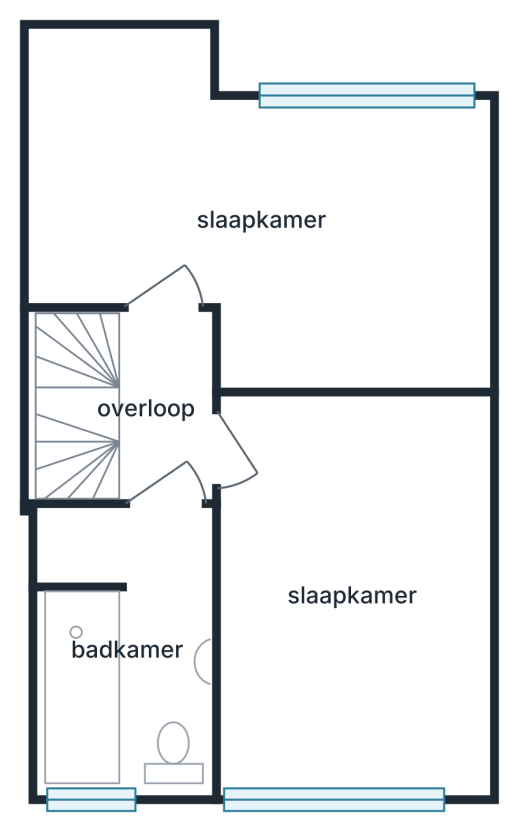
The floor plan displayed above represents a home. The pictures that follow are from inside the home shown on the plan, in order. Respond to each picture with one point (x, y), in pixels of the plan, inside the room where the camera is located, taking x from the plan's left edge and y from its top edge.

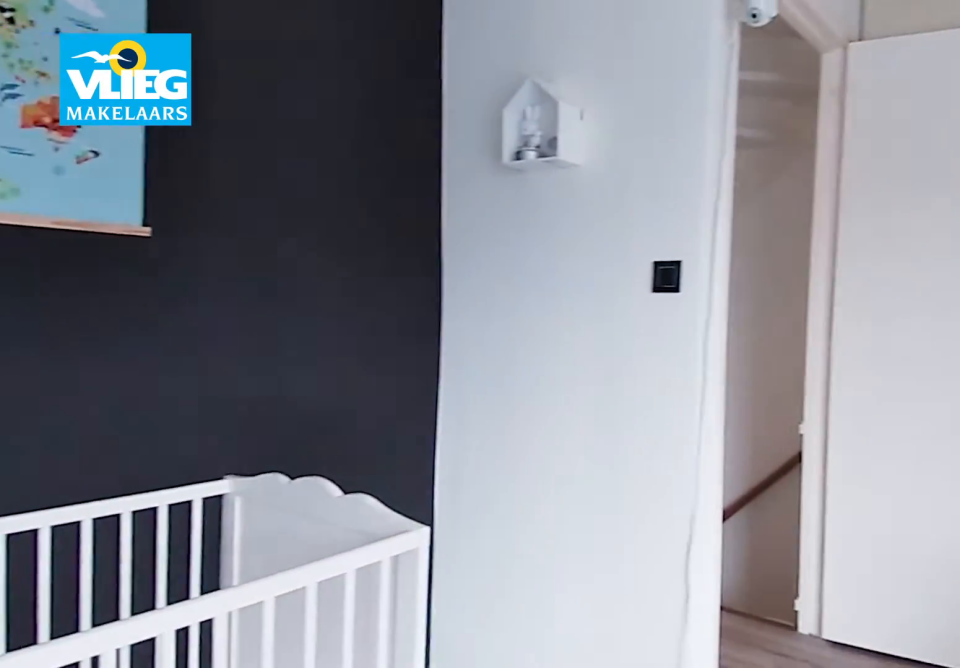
(87, 167)
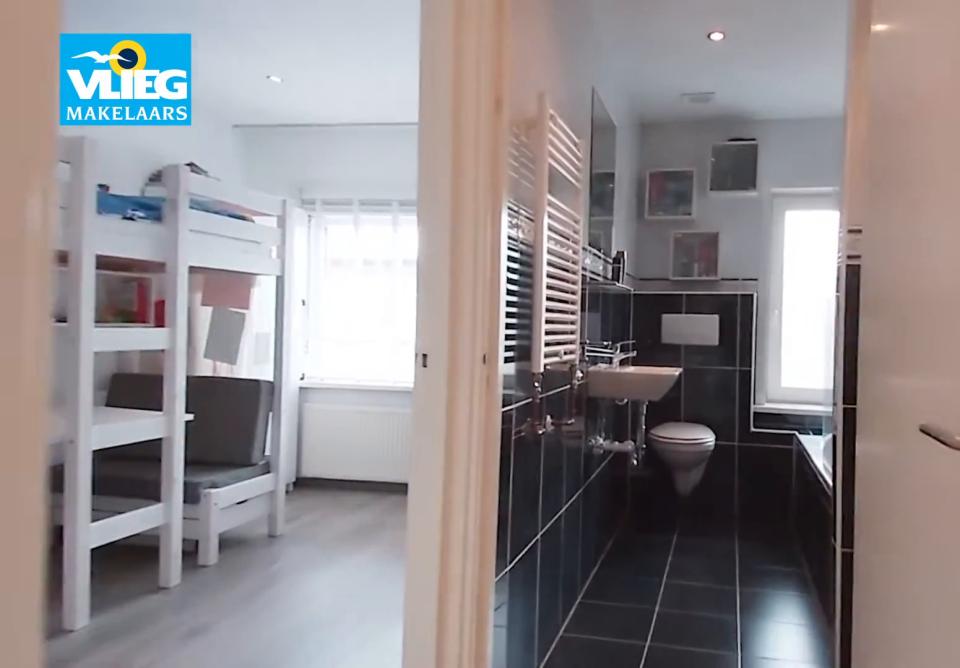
(158, 431)
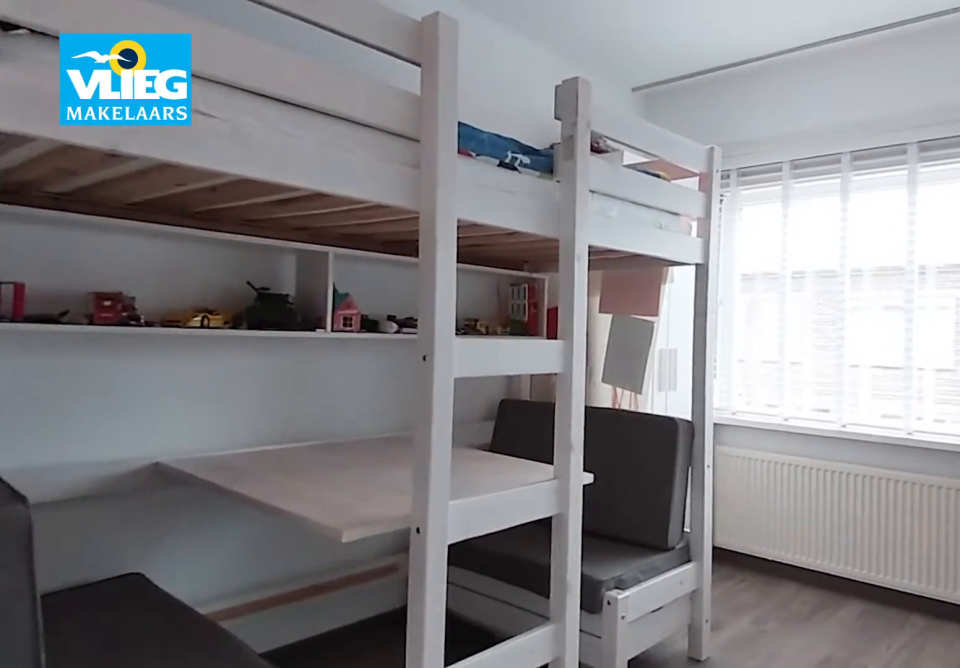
(270, 706)
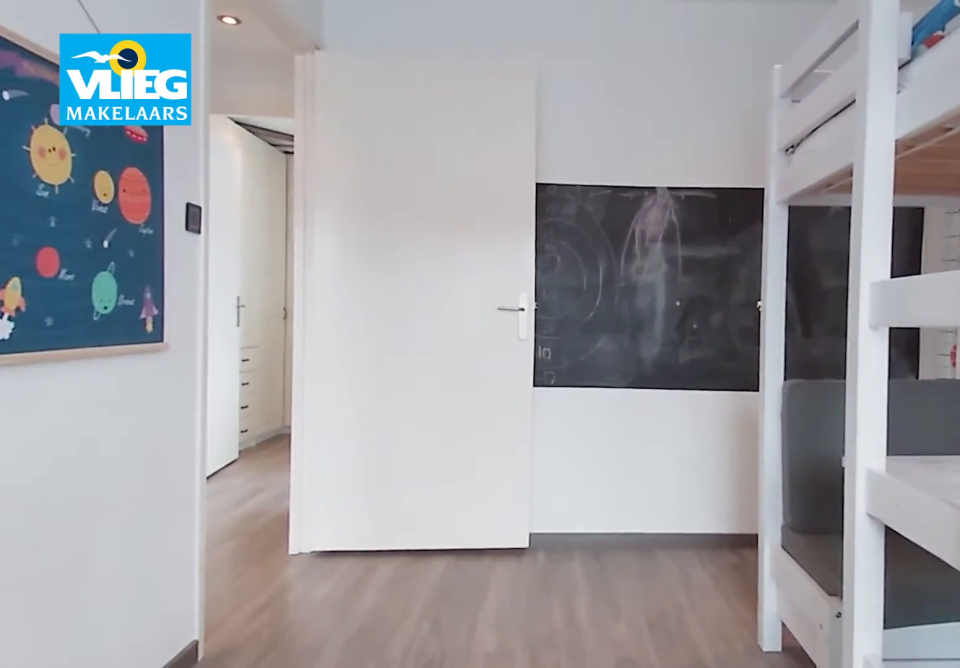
(270, 706)
